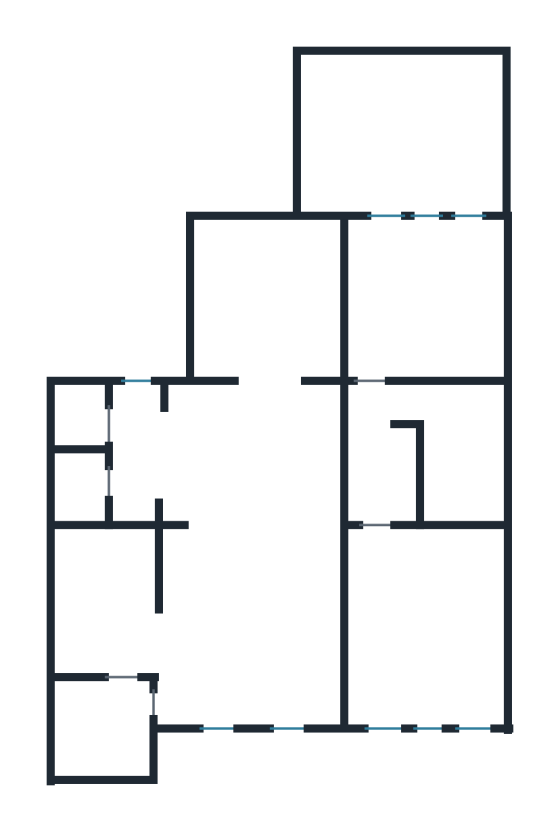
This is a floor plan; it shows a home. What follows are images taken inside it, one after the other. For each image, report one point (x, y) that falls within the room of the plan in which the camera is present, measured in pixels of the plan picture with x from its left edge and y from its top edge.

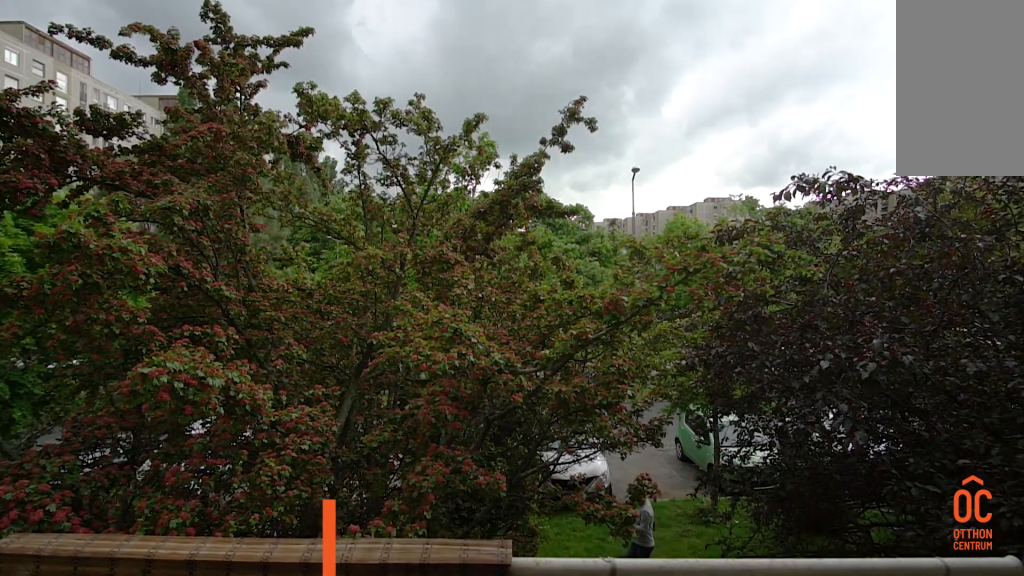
(112, 754)
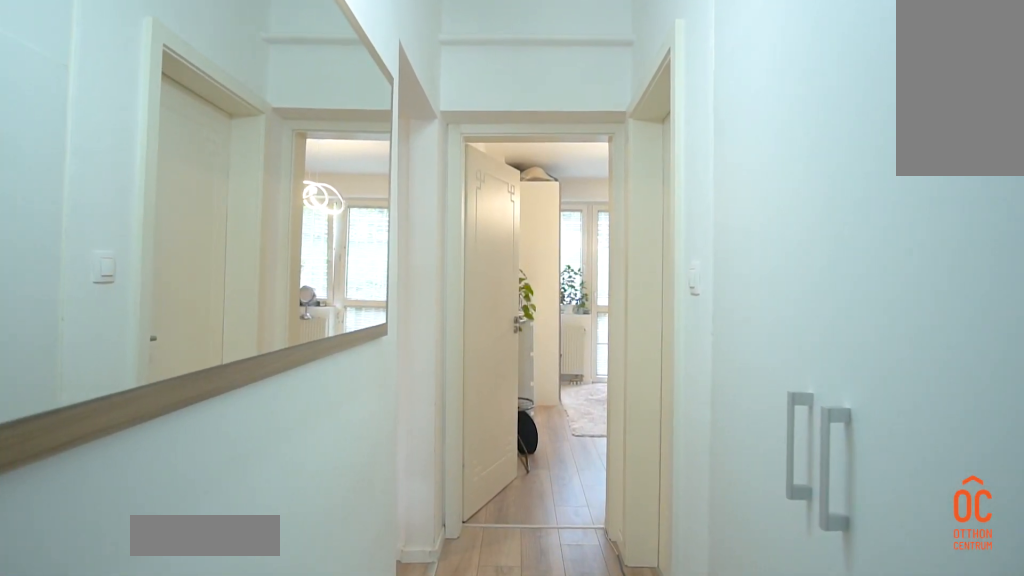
(369, 467)
